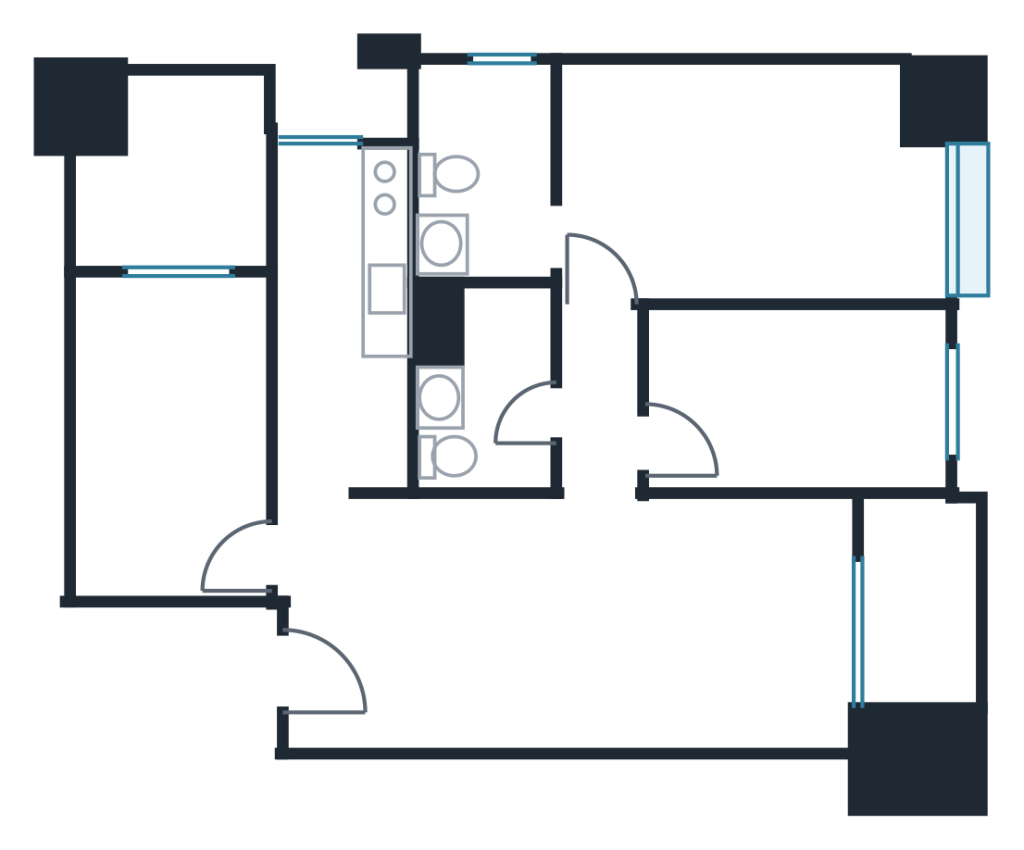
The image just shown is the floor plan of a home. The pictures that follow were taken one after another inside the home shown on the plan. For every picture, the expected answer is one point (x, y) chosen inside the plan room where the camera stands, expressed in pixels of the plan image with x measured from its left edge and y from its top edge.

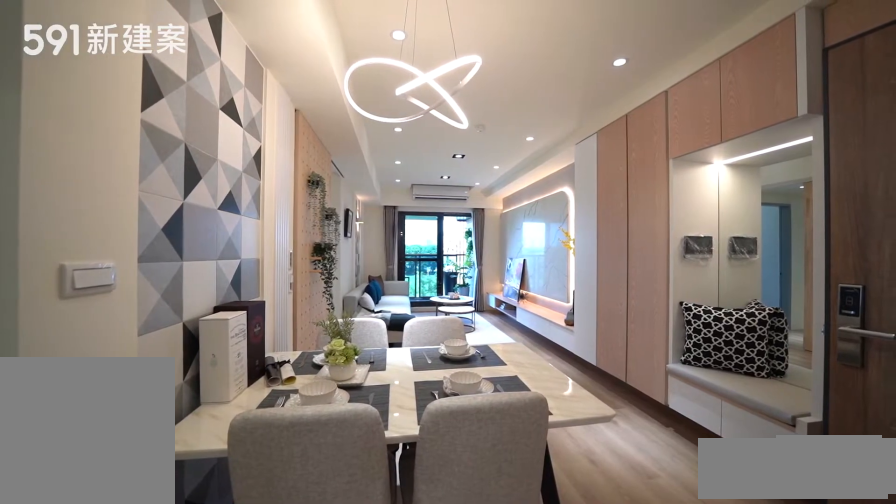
(459, 625)
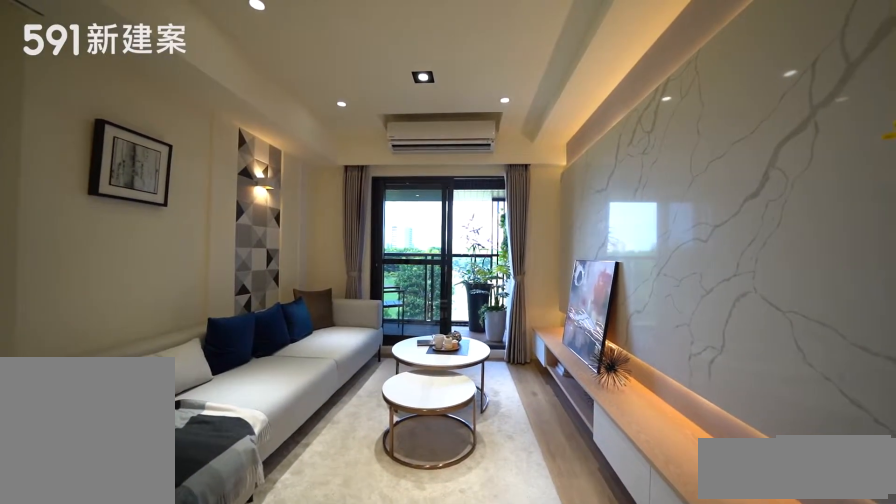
(720, 626)
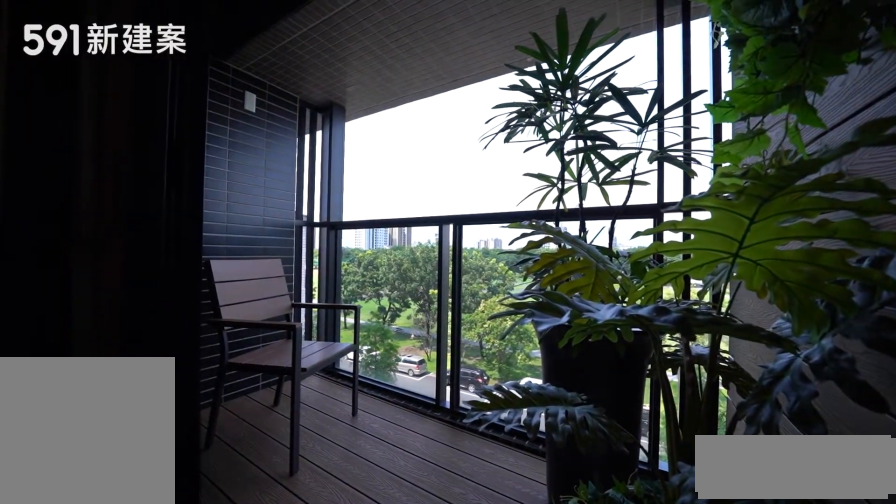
(924, 597)
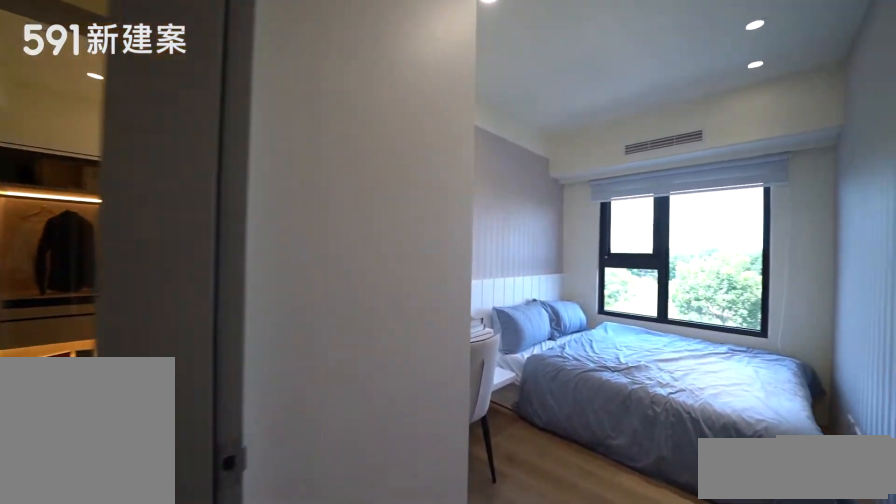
(805, 394)
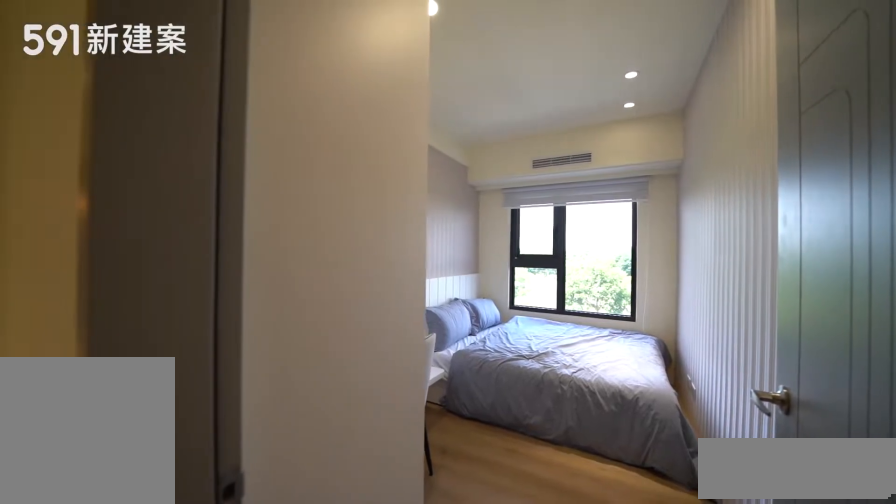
(805, 394)
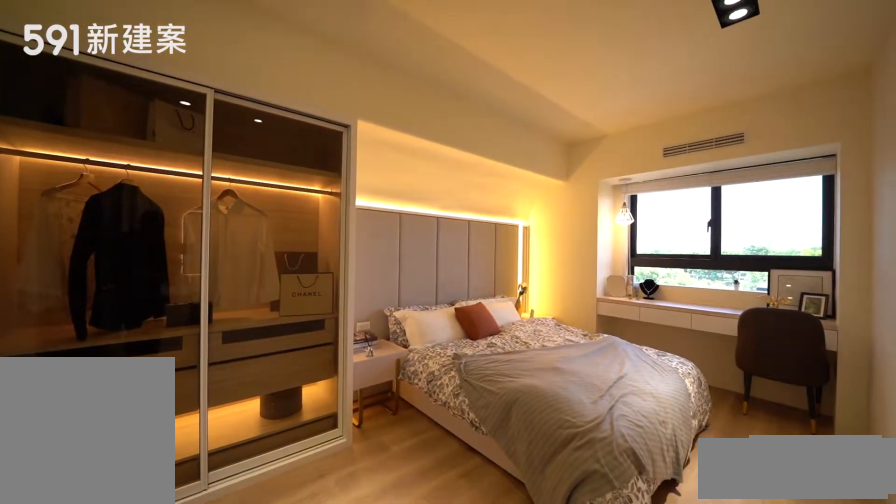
(766, 183)
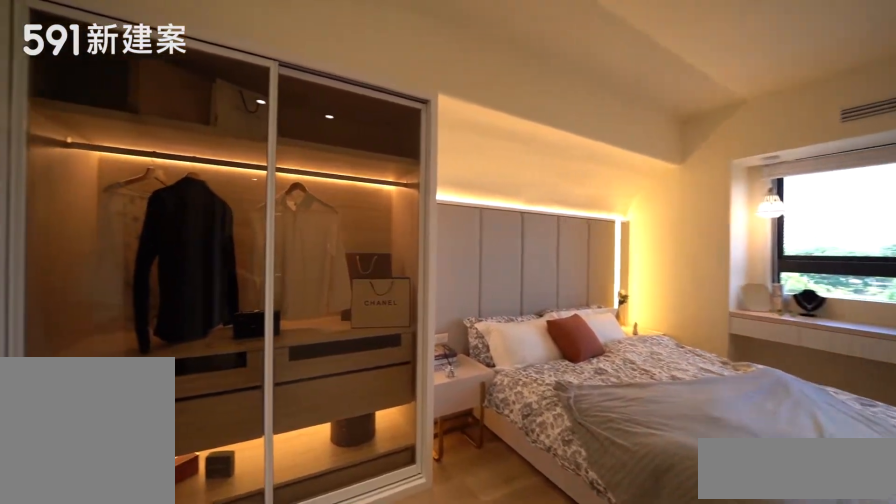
(766, 183)
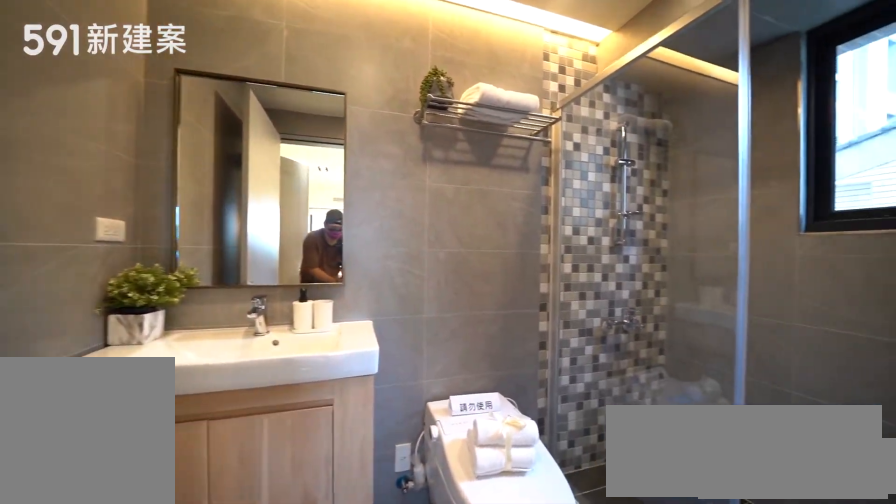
(485, 160)
